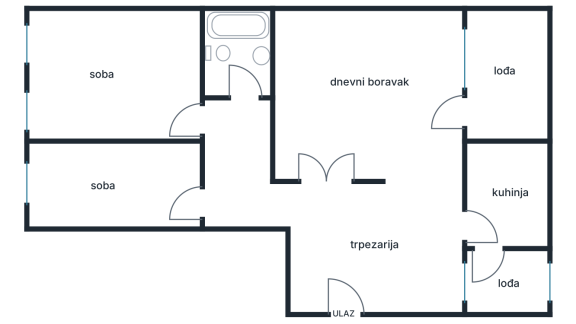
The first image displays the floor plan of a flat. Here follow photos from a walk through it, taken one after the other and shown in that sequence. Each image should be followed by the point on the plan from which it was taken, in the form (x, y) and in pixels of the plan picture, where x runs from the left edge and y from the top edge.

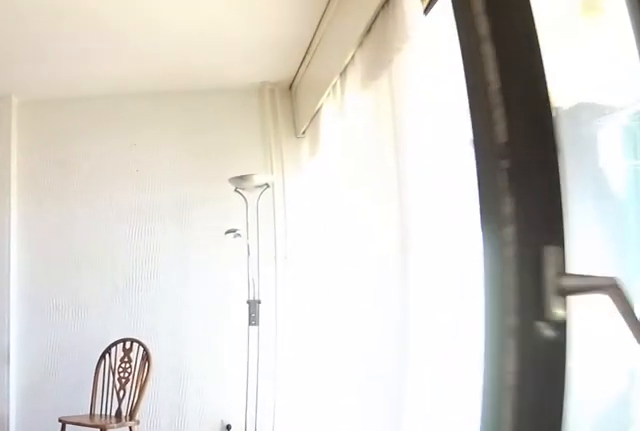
(442, 211)
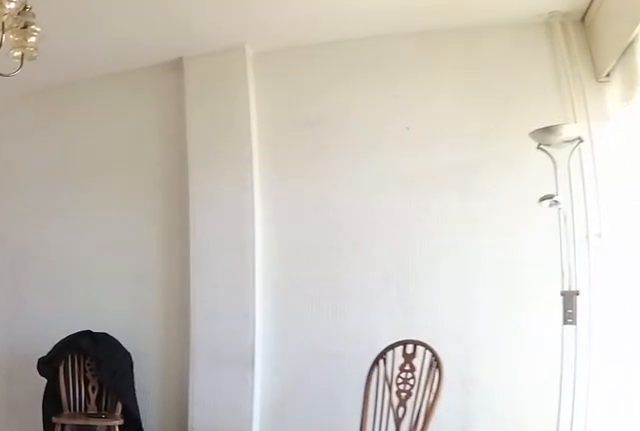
(442, 173)
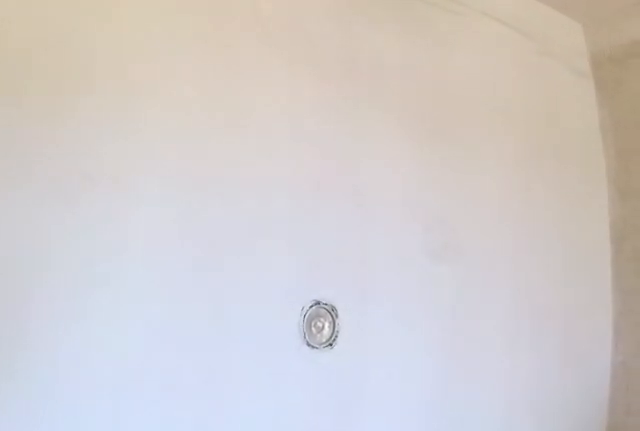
(384, 164)
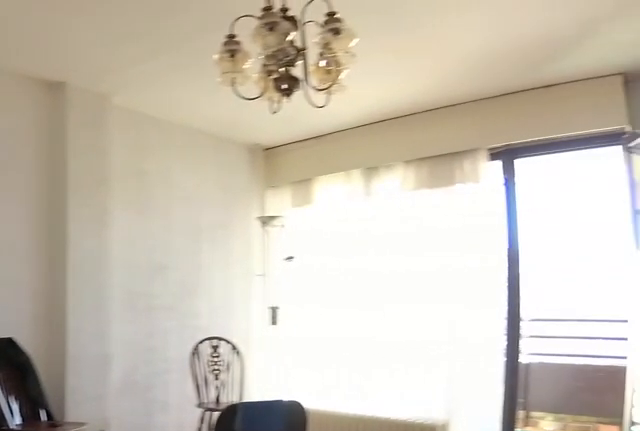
(302, 163)
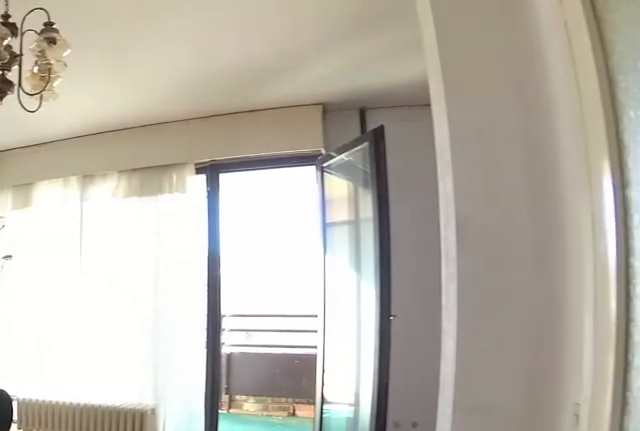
(296, 158)
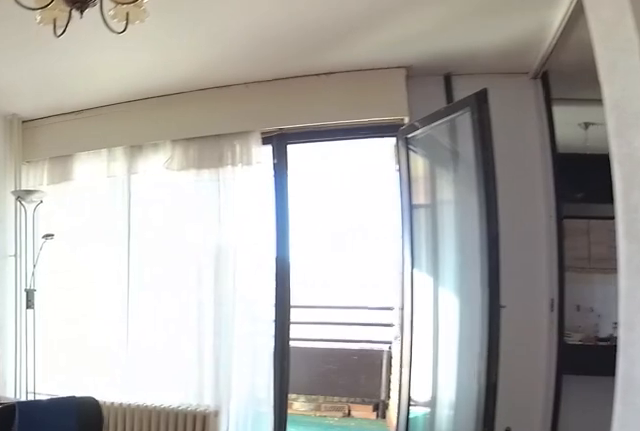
(304, 133)
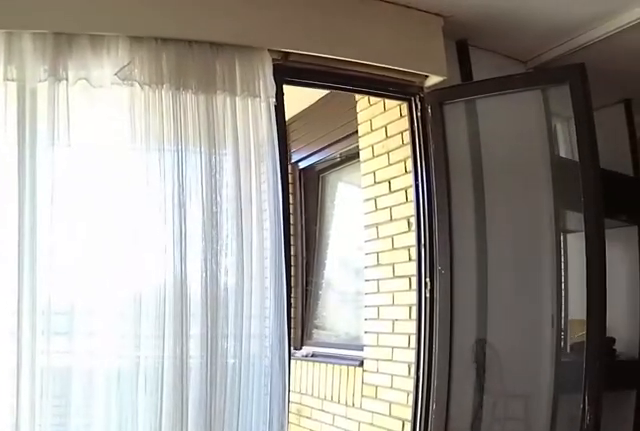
(373, 71)
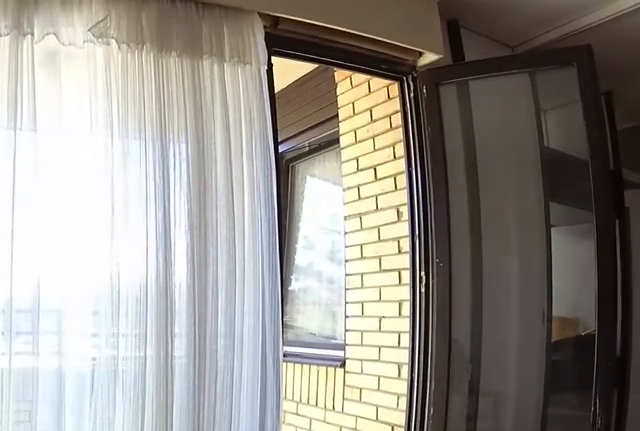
(385, 71)
